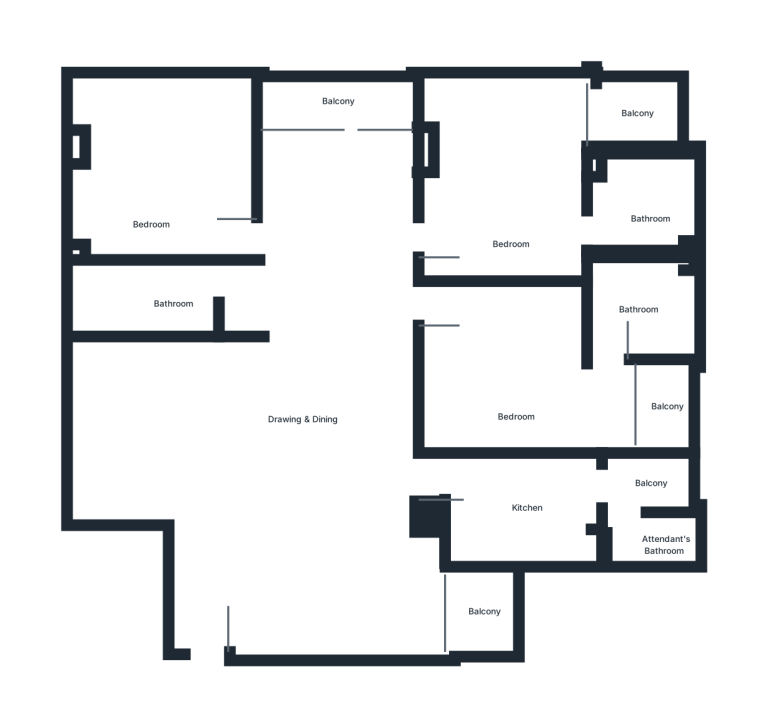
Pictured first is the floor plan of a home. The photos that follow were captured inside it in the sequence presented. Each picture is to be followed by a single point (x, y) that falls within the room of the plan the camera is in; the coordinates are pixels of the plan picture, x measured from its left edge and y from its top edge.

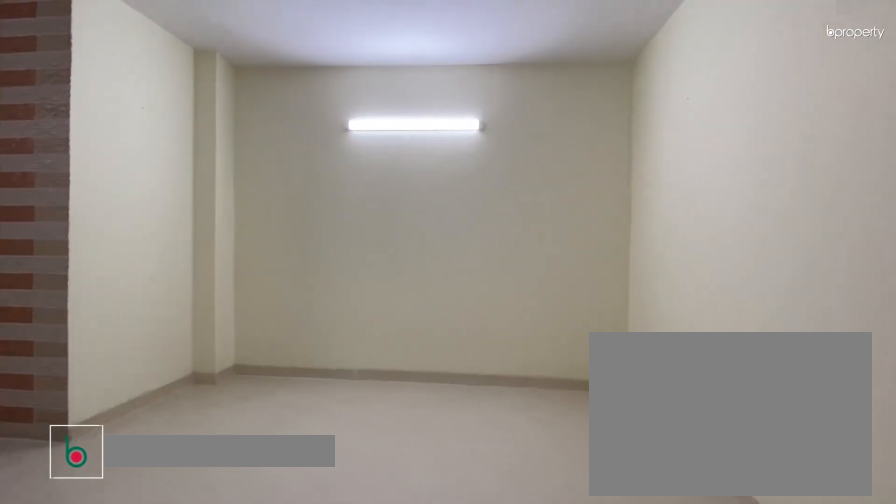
(308, 401)
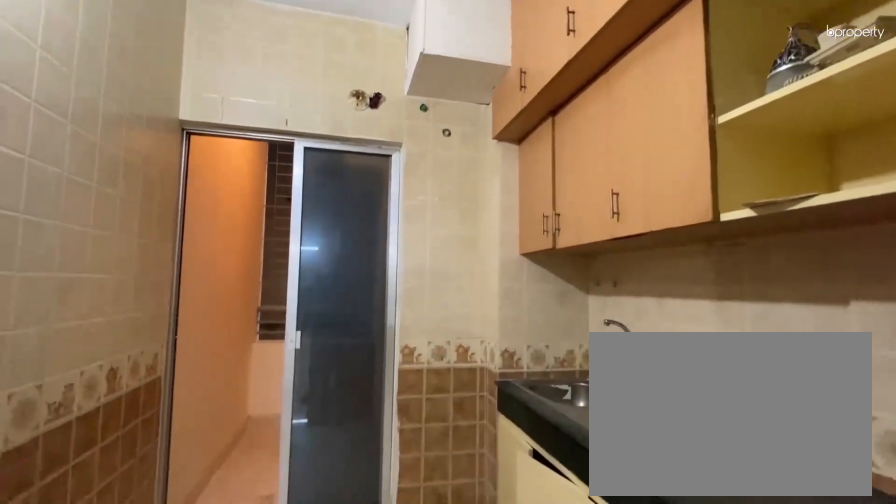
(539, 519)
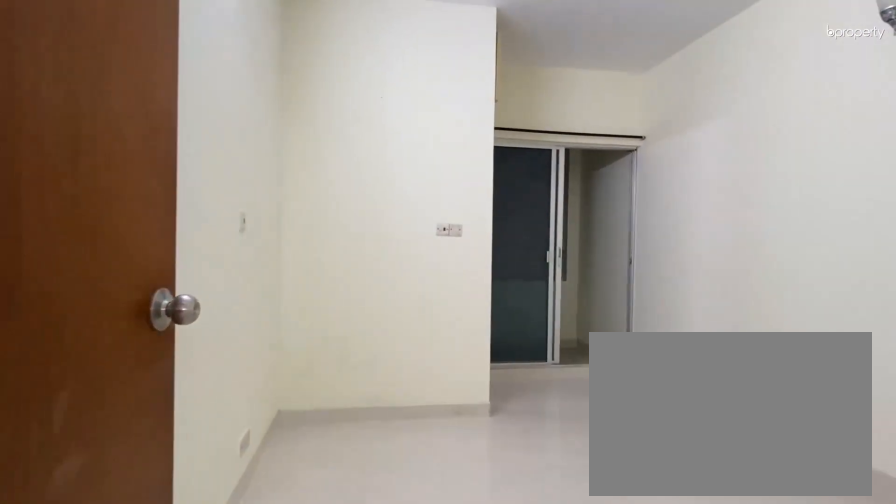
(519, 356)
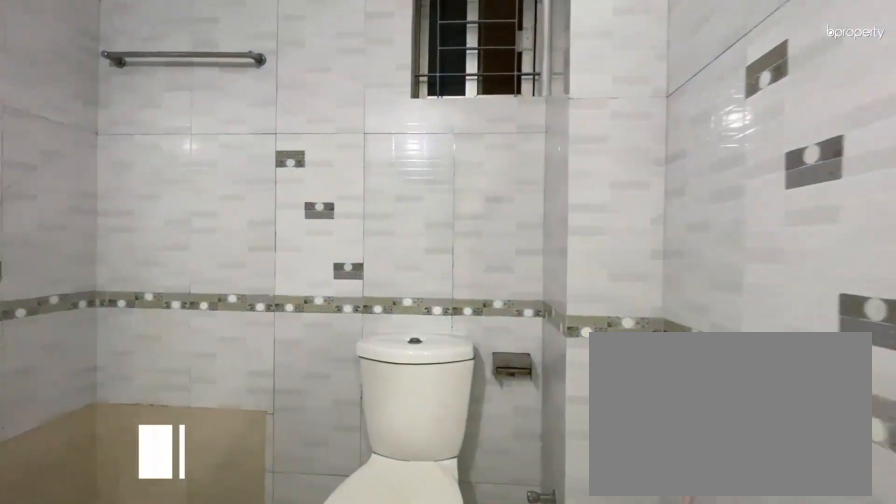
(653, 219)
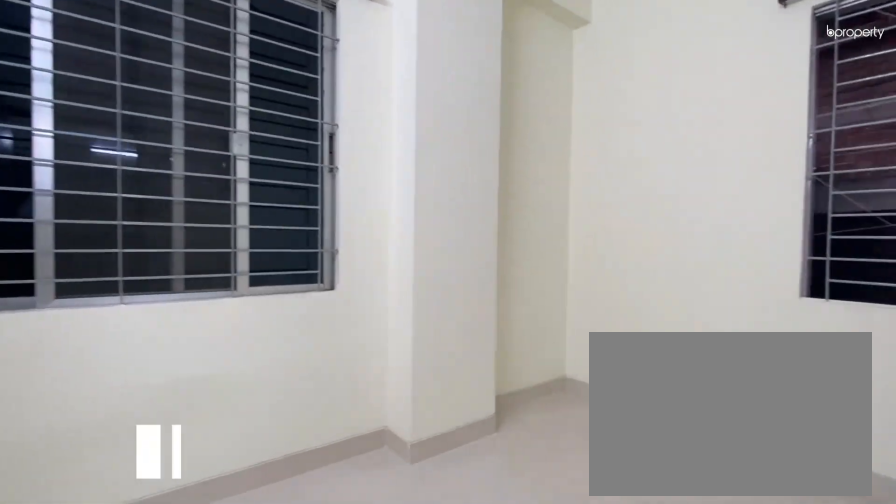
(147, 194)
